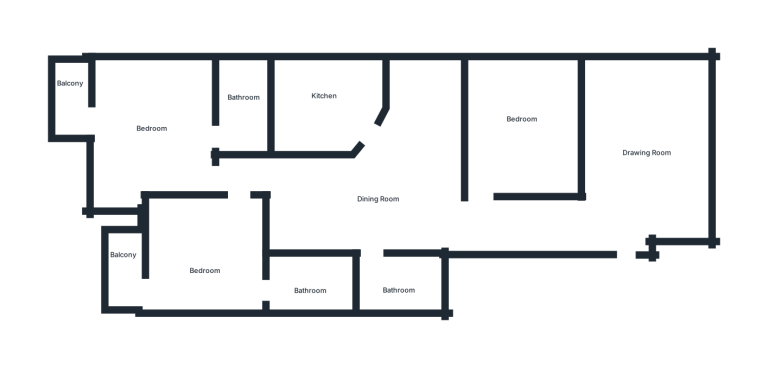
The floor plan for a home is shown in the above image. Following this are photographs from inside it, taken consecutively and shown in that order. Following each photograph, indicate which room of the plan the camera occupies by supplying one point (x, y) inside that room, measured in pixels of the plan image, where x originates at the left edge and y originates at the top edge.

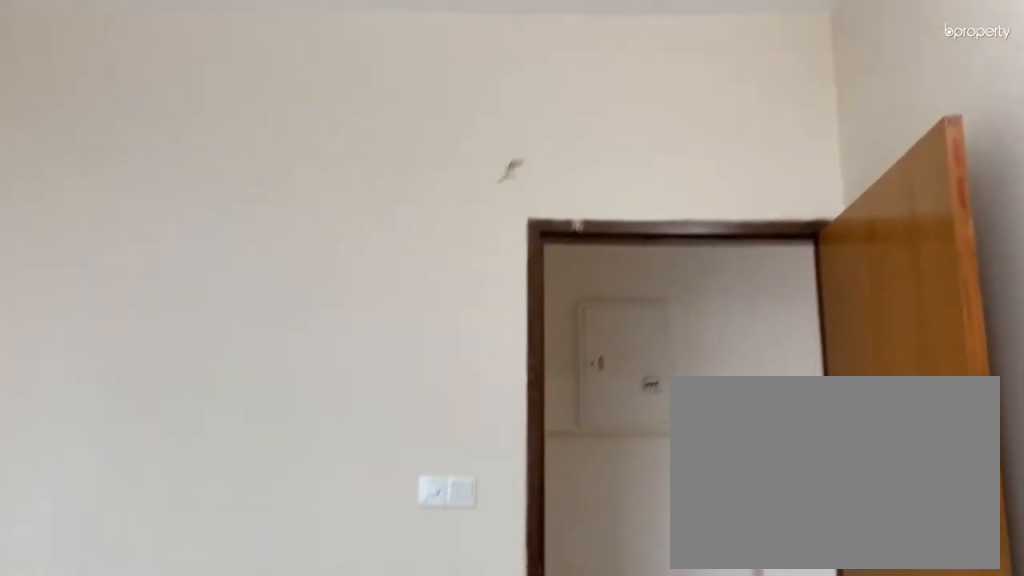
(518, 136)
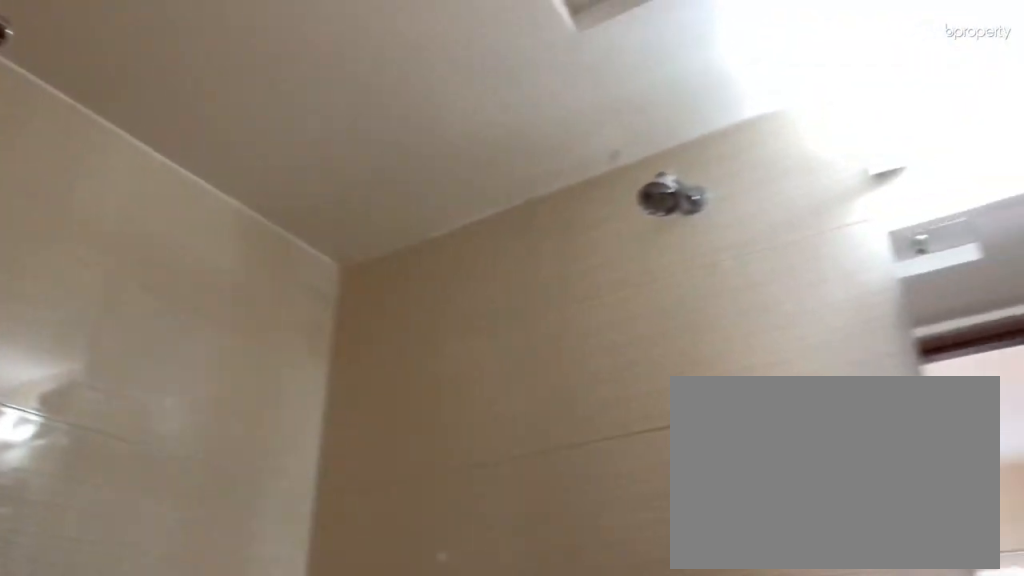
(399, 285)
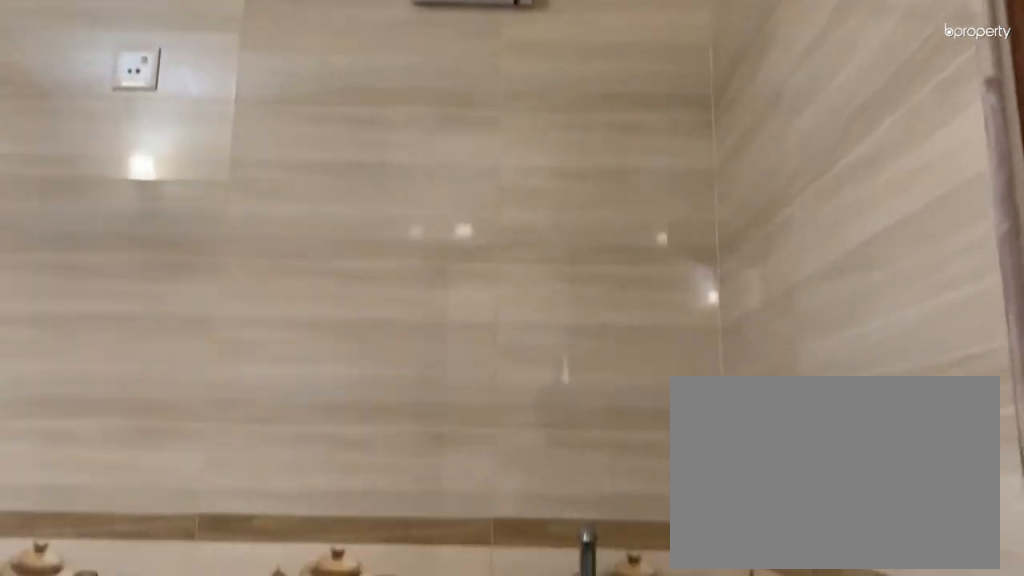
(329, 106)
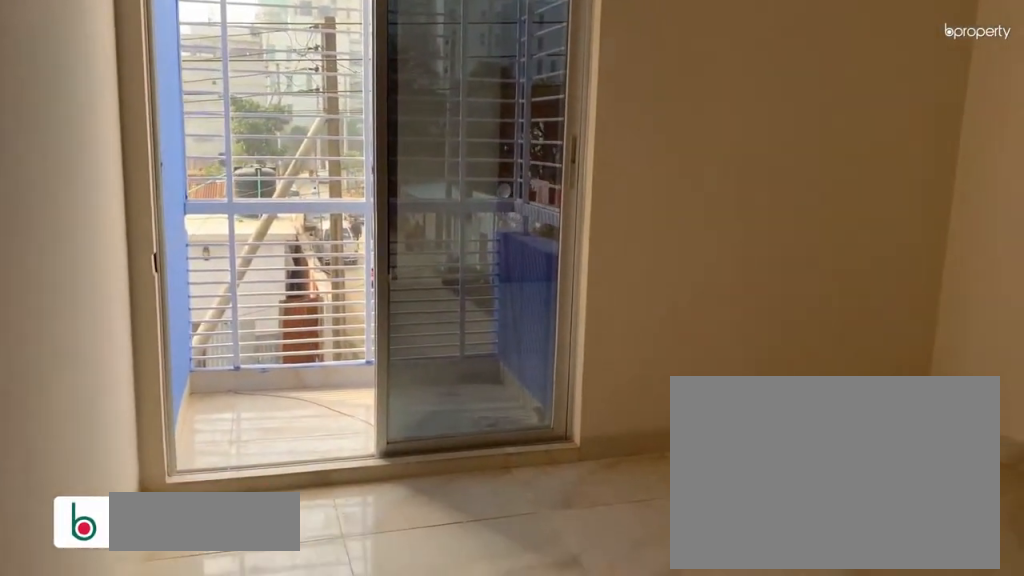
(210, 257)
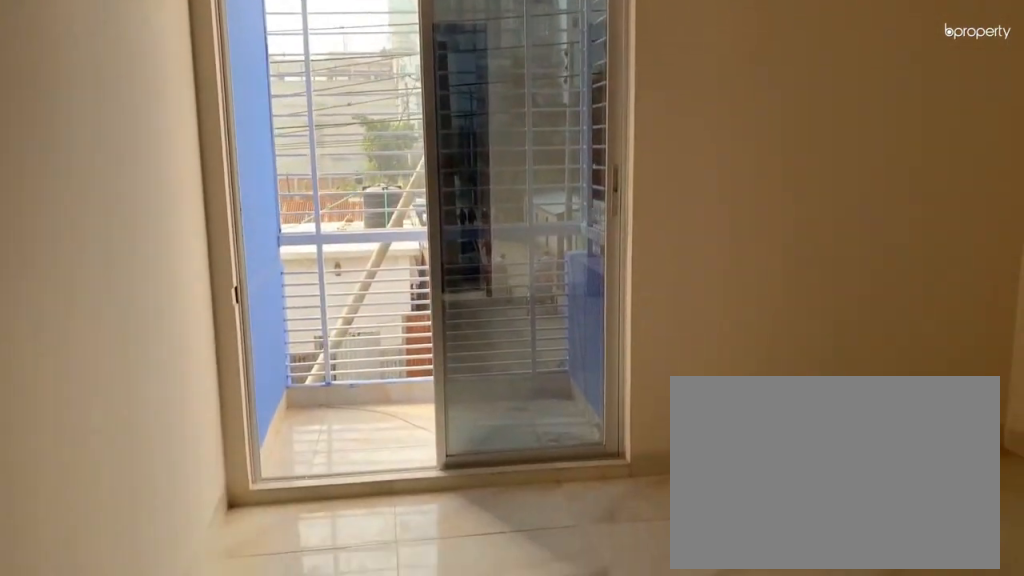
(220, 269)
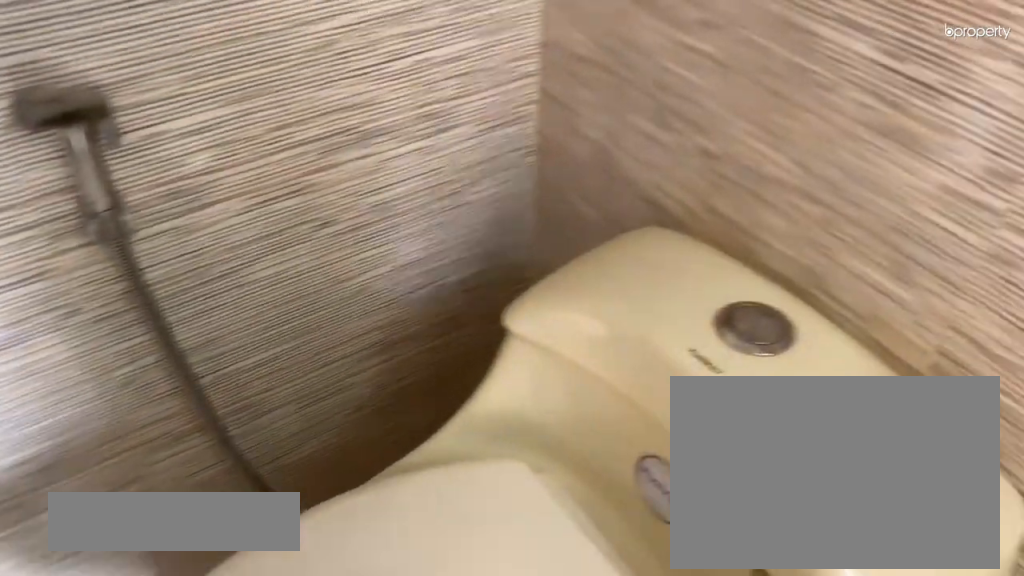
(309, 285)
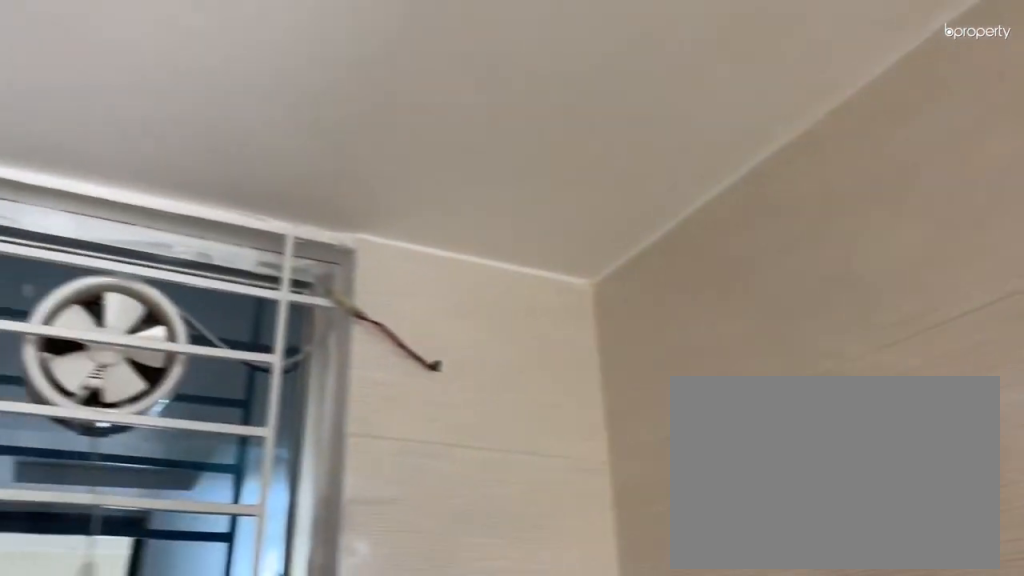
(309, 285)
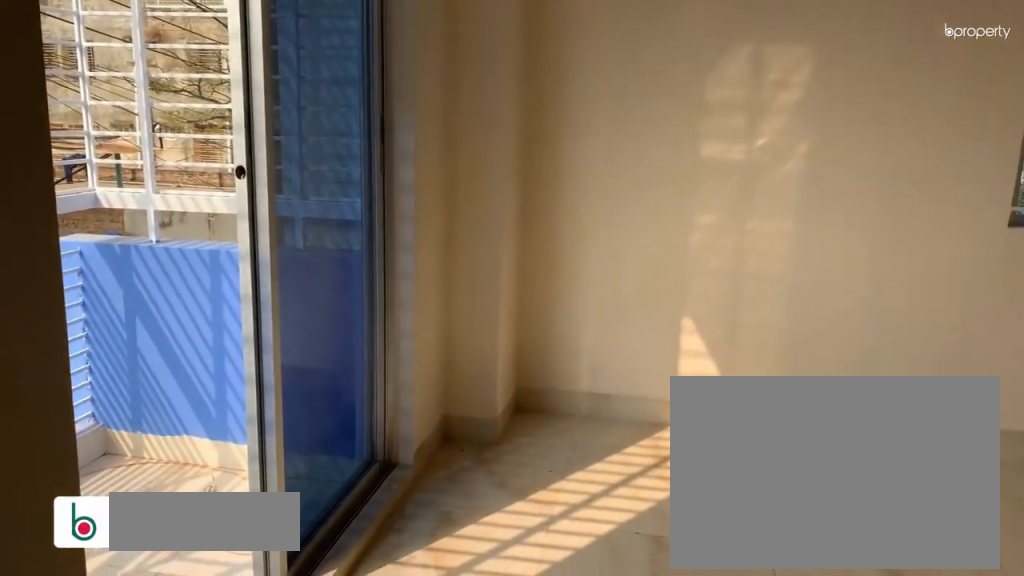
(163, 147)
